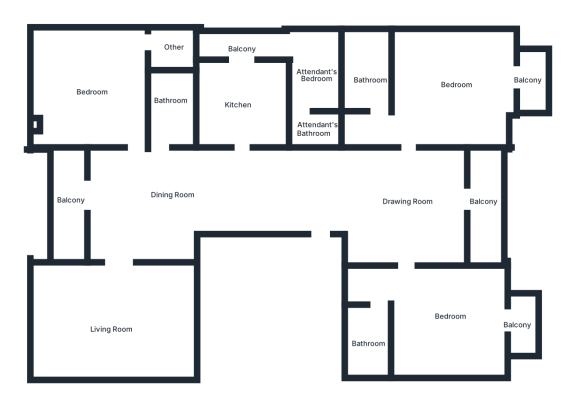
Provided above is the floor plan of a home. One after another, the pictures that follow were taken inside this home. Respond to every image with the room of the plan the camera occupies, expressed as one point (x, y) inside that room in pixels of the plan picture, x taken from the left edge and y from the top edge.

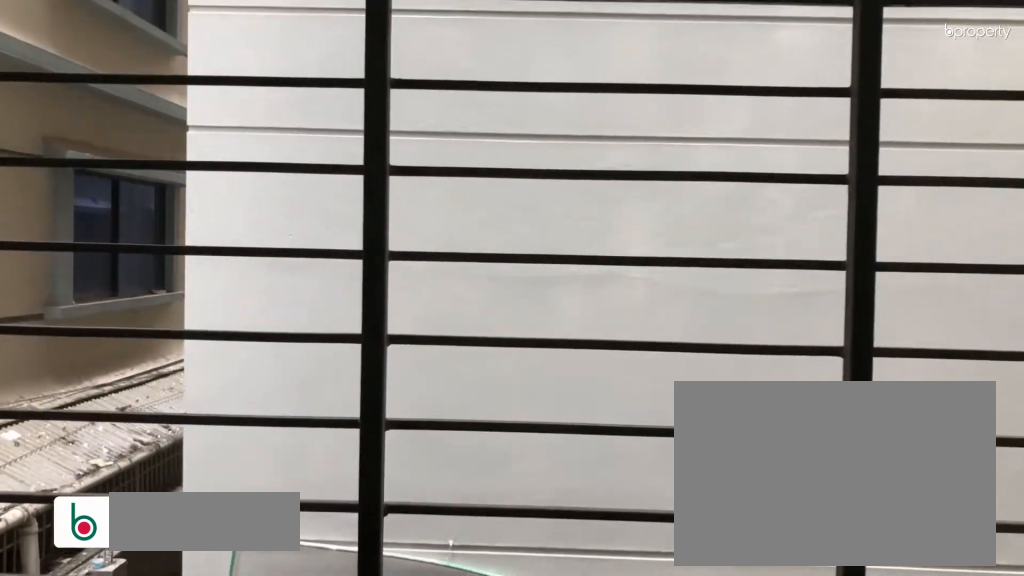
(533, 80)
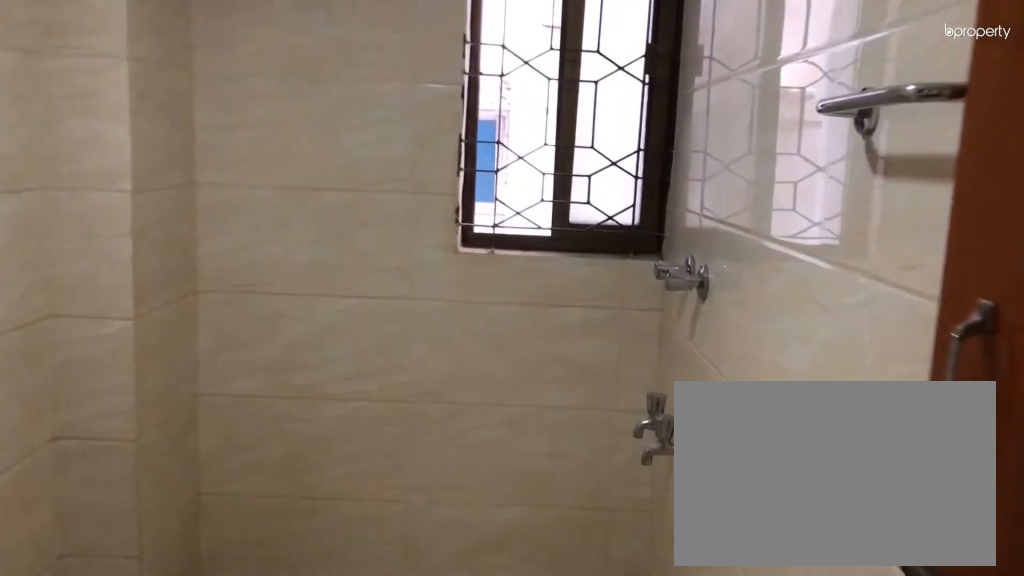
(369, 79)
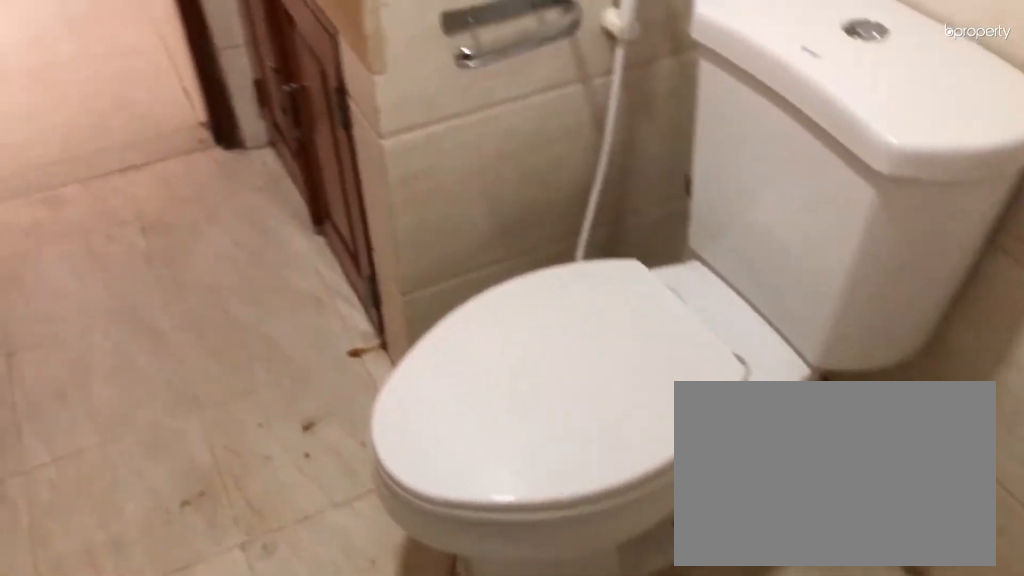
(369, 79)
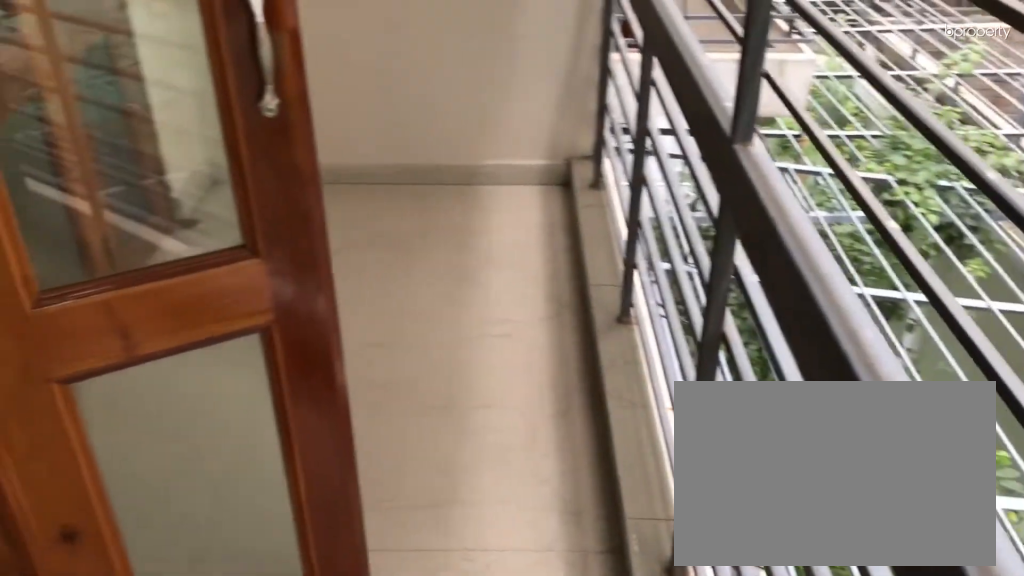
(490, 196)
